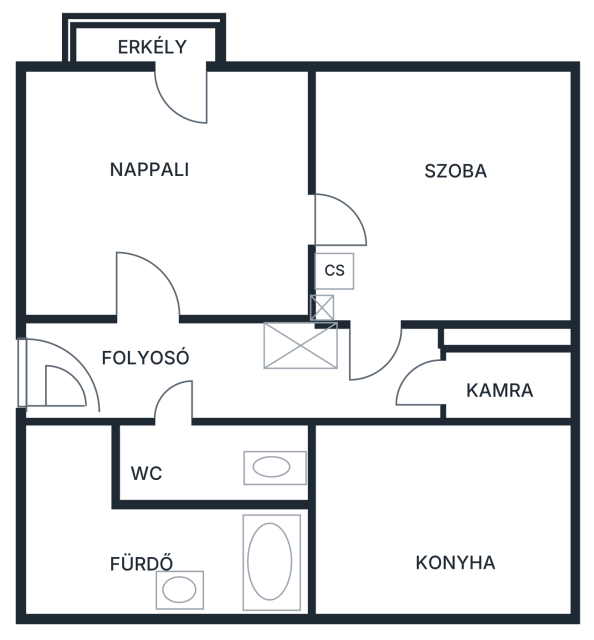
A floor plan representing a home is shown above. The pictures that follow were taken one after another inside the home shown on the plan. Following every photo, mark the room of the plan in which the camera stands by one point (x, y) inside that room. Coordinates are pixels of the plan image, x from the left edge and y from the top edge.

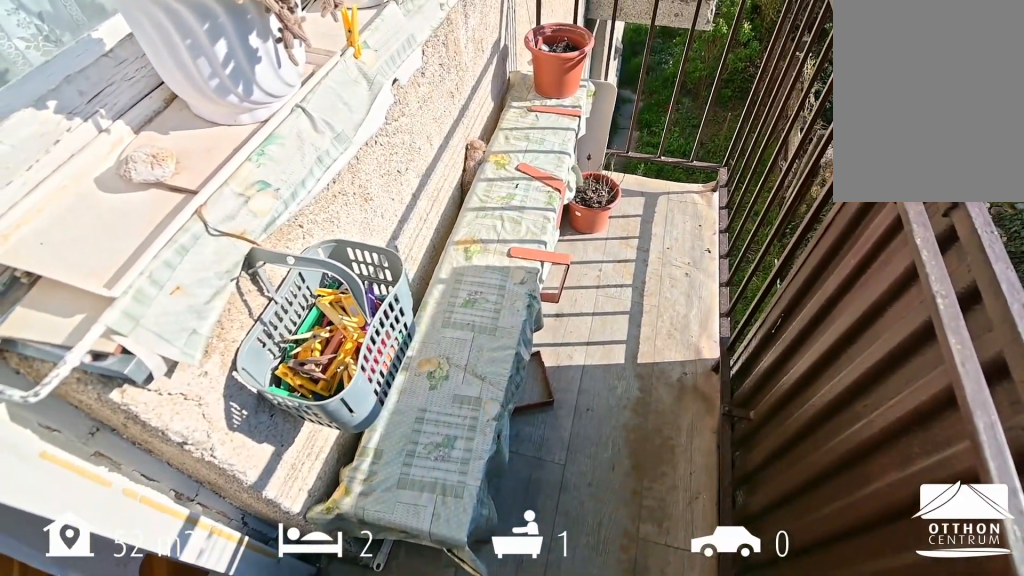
(157, 43)
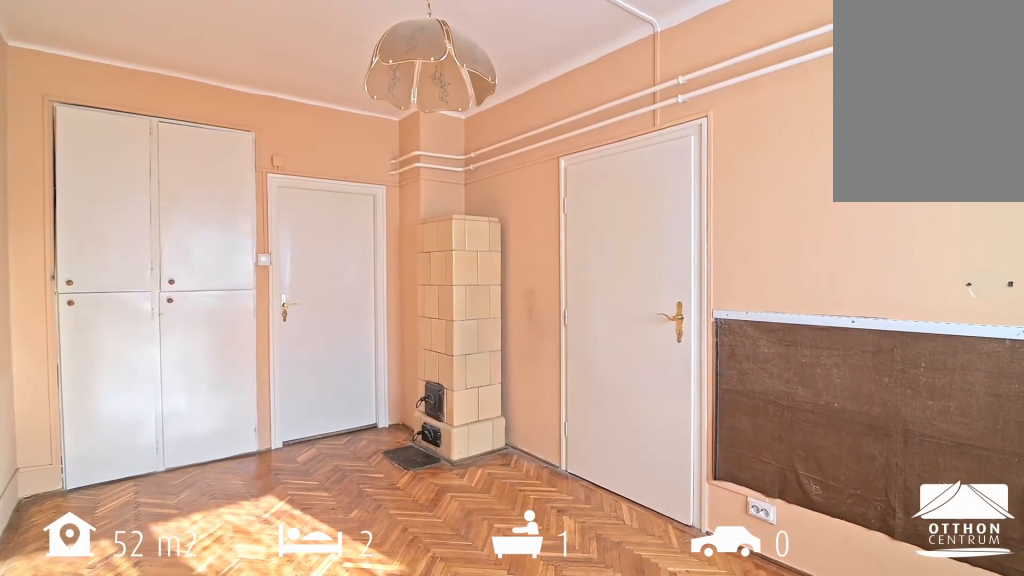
(460, 214)
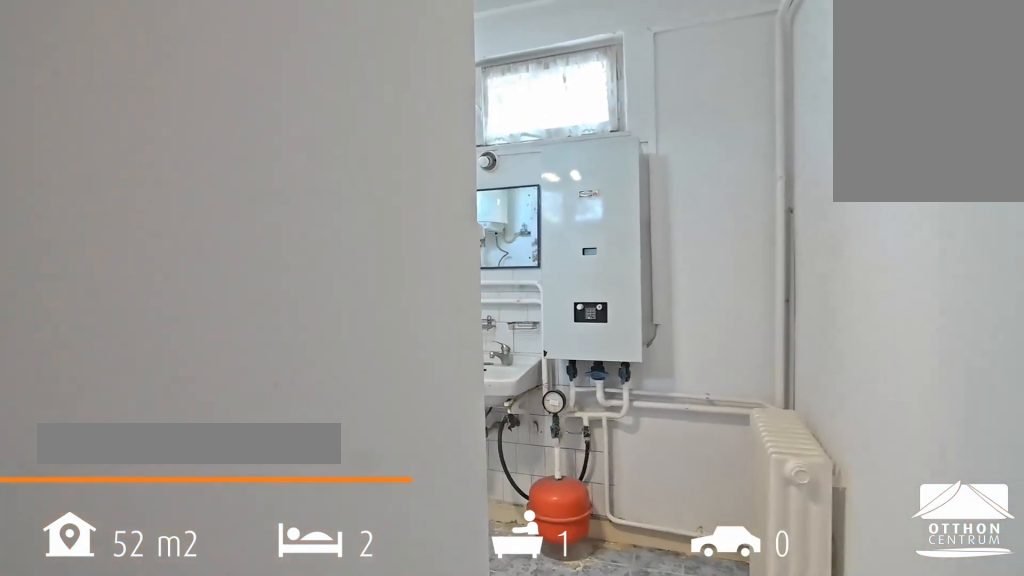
(81, 554)
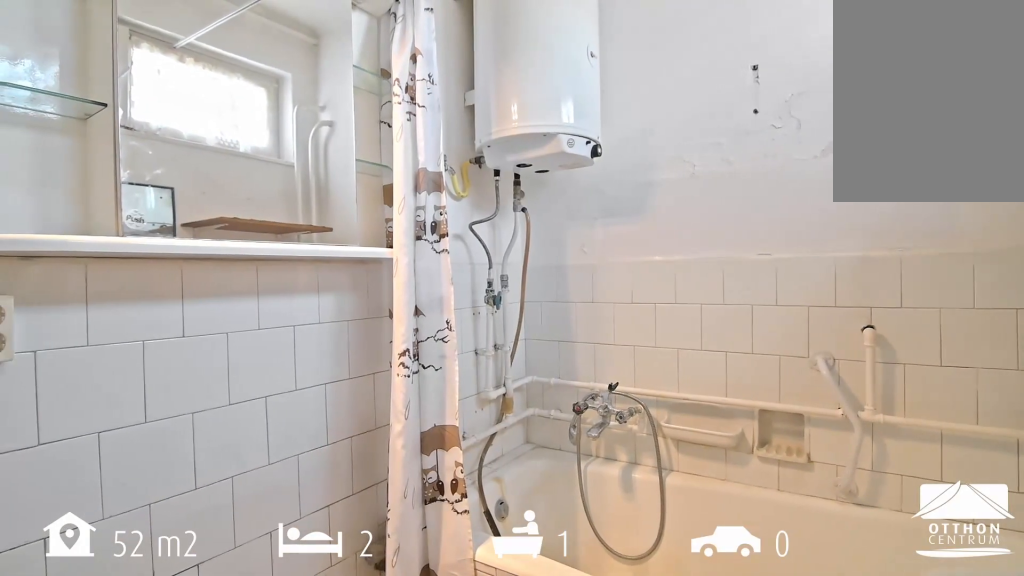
(81, 554)
